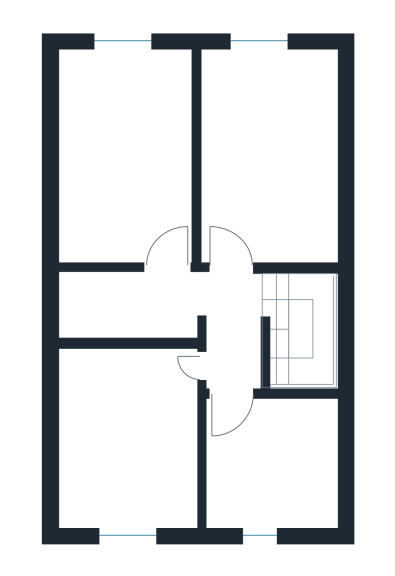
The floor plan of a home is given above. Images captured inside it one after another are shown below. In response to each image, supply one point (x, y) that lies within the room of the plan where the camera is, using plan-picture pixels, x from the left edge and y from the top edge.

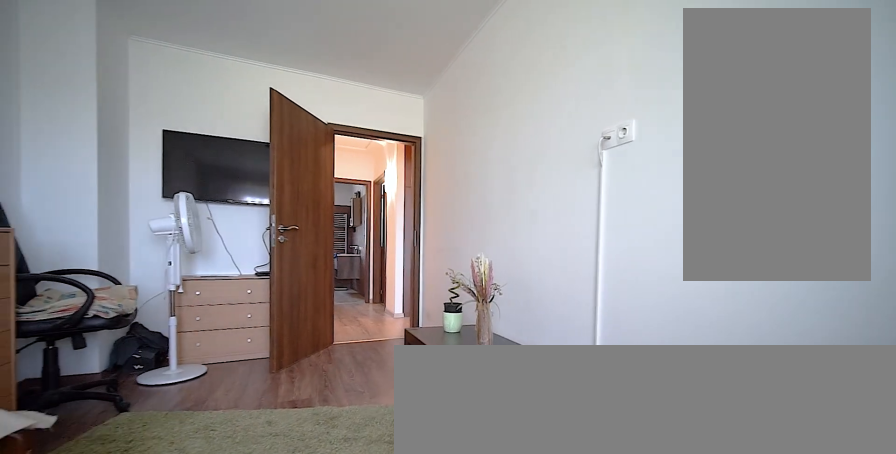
(273, 153)
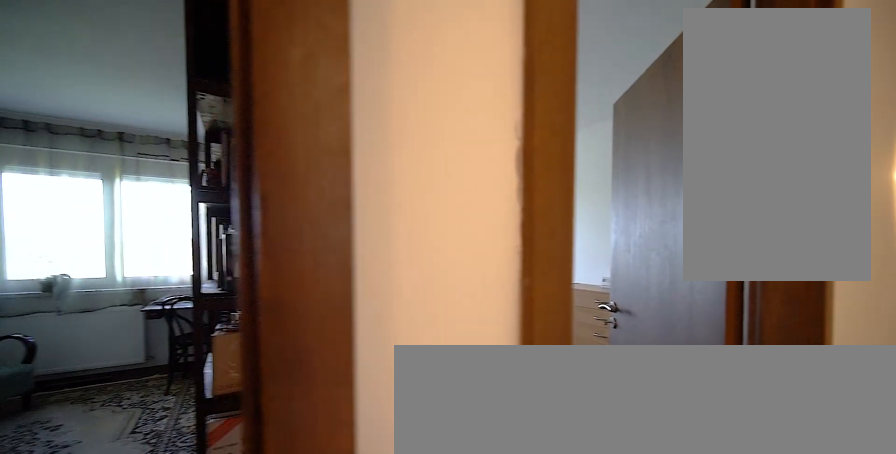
(123, 152)
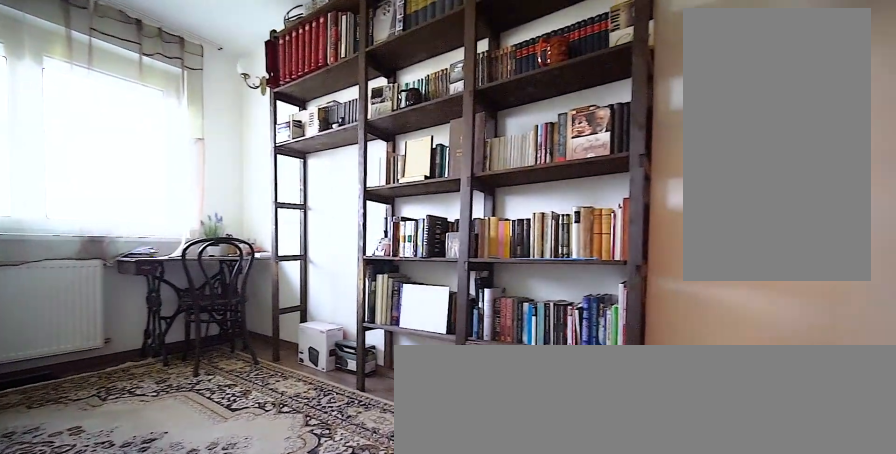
(123, 152)
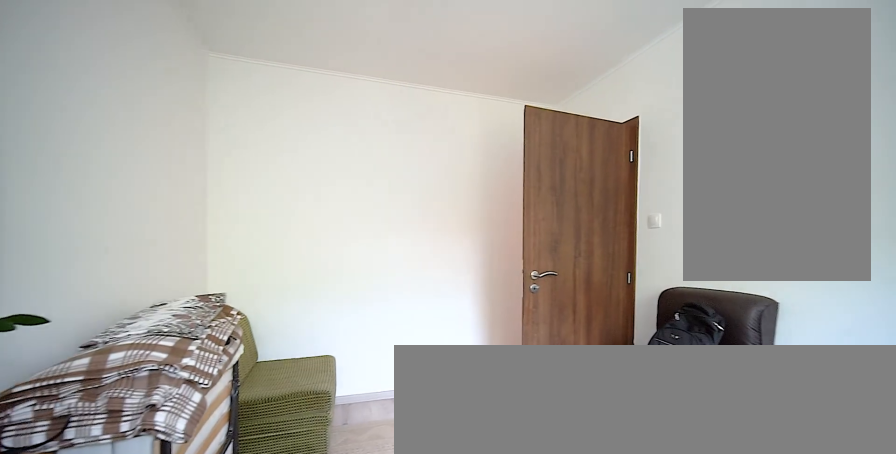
(123, 444)
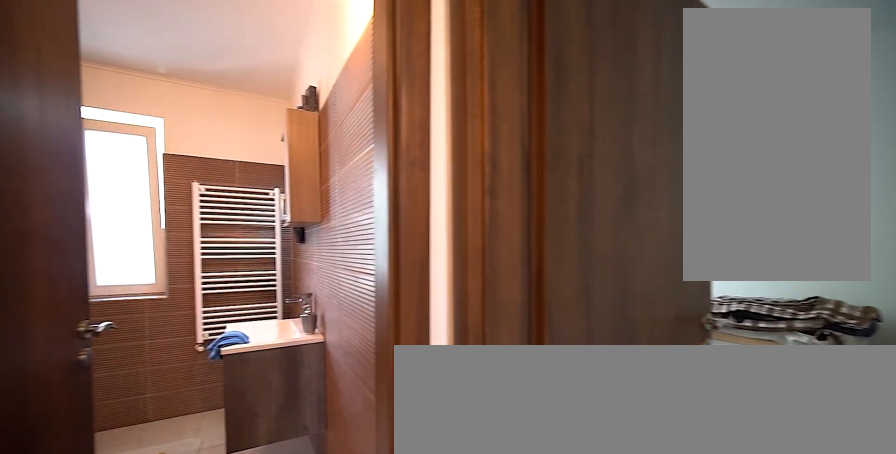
(272, 455)
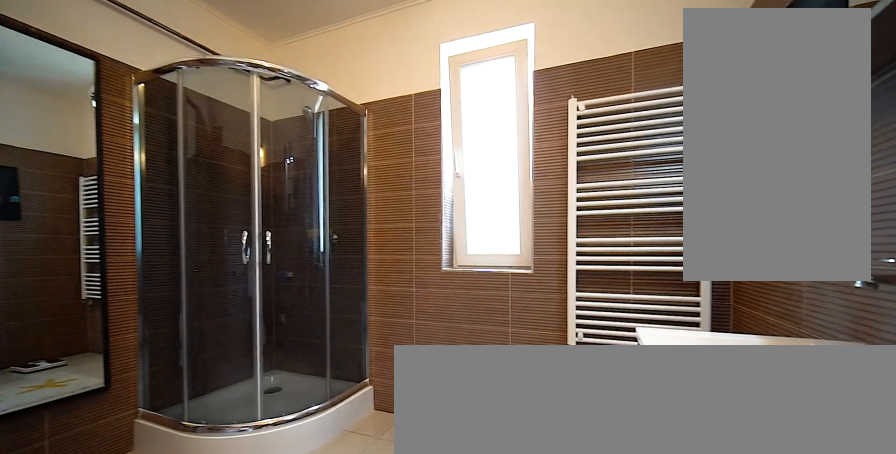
(272, 455)
